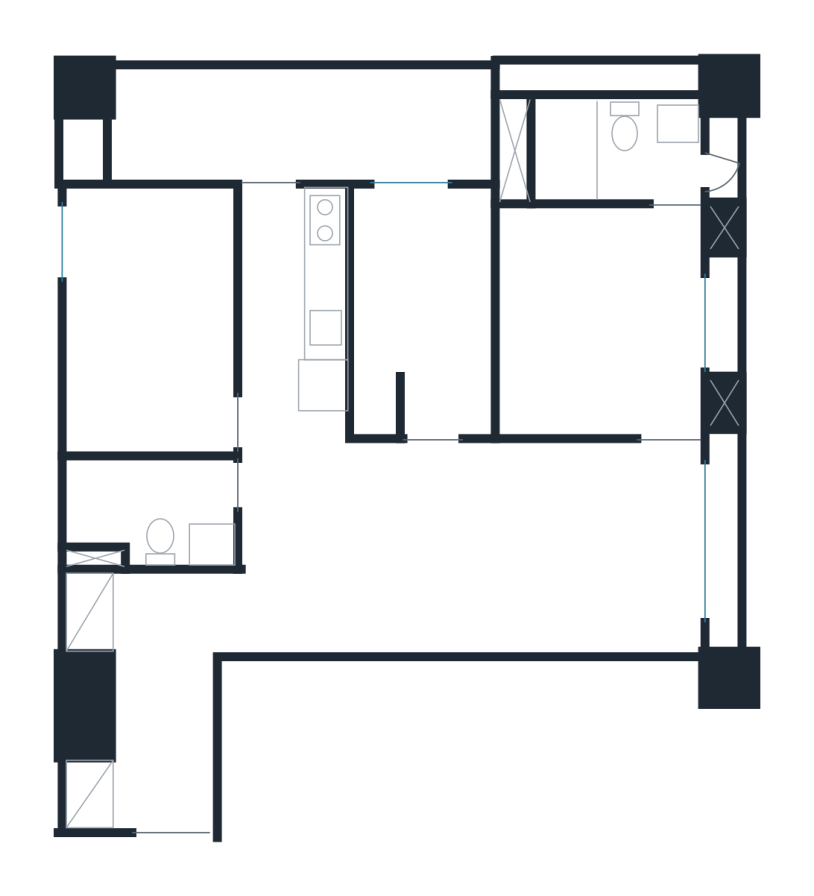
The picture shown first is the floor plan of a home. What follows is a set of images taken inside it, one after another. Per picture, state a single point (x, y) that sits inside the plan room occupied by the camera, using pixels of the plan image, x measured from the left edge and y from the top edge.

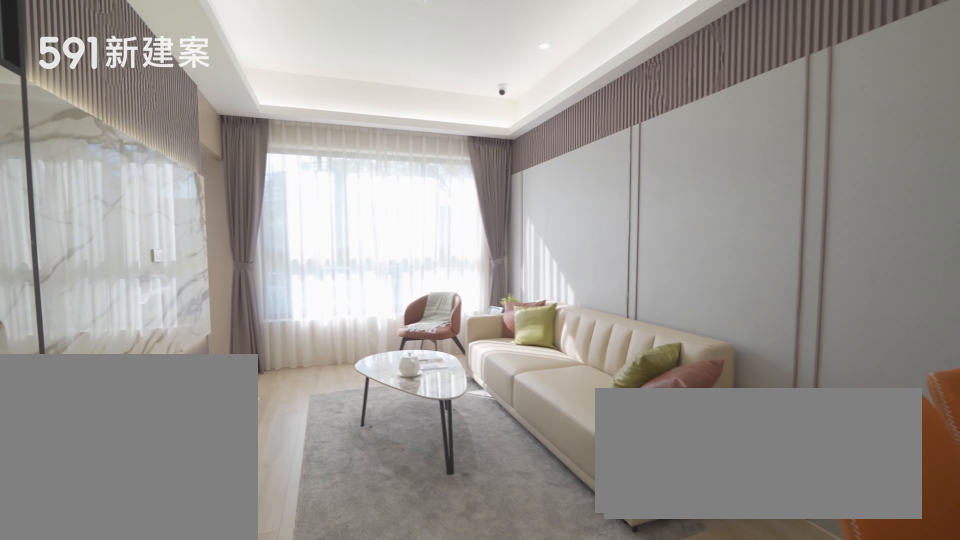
(572, 548)
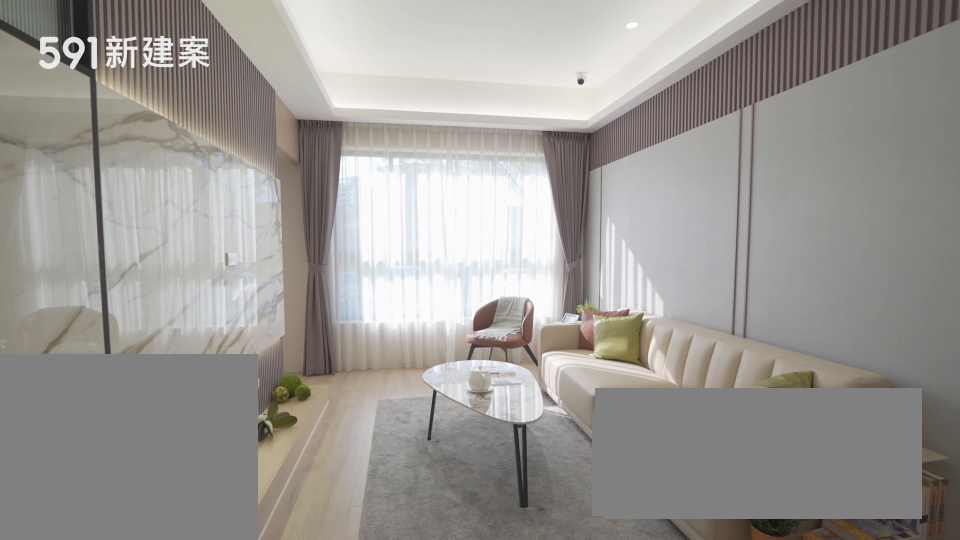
(572, 548)
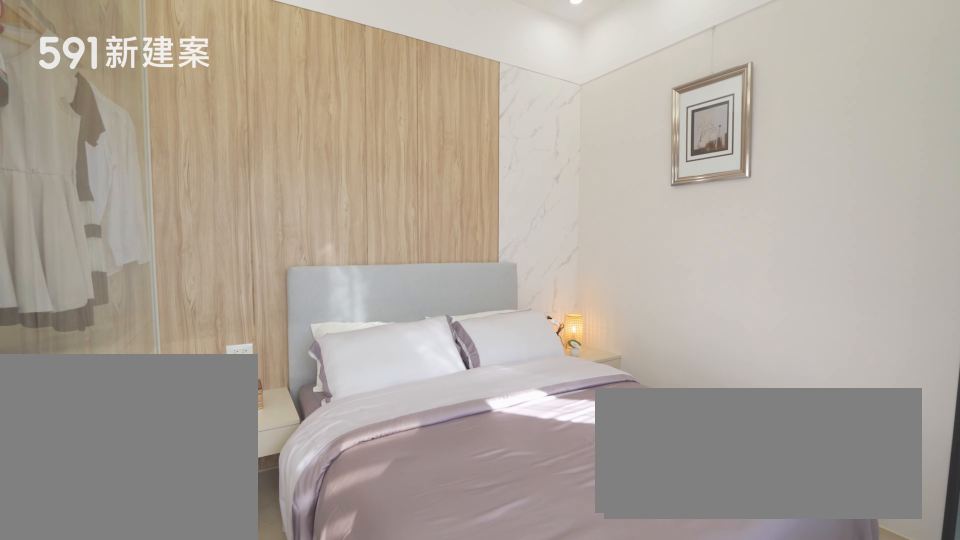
(595, 321)
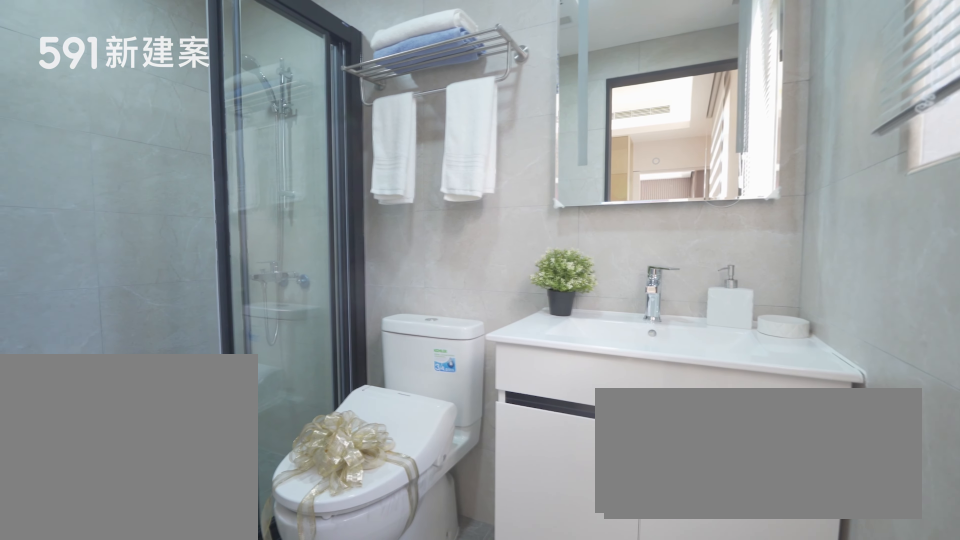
(608, 149)
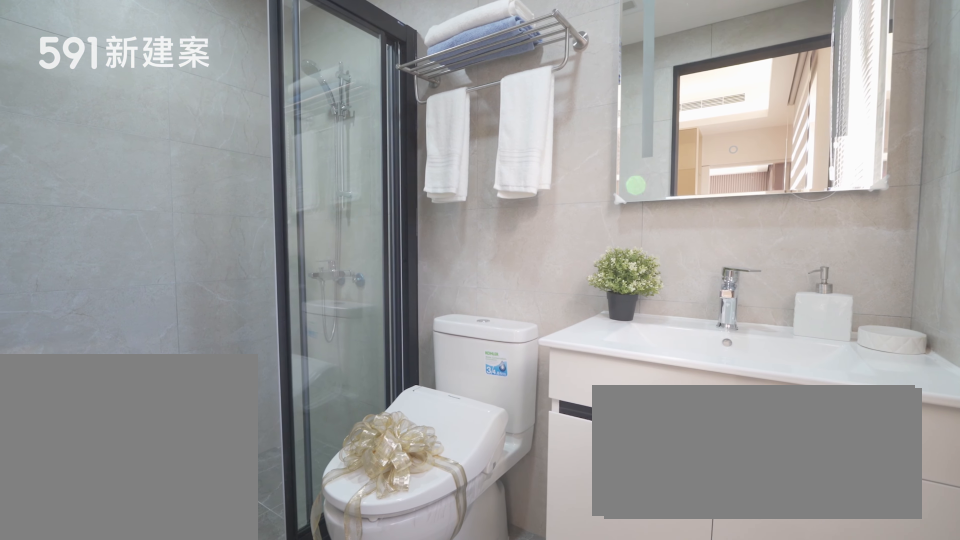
(608, 149)
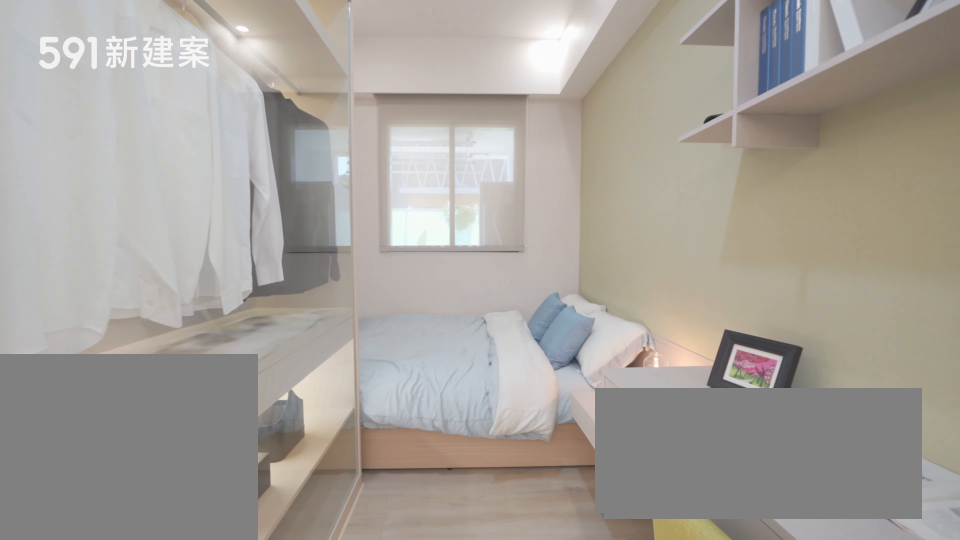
(422, 306)
